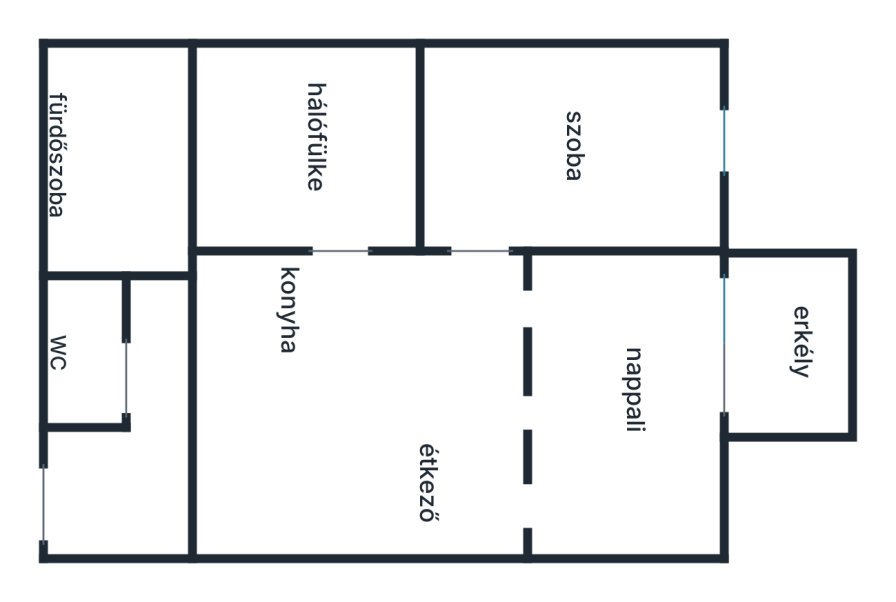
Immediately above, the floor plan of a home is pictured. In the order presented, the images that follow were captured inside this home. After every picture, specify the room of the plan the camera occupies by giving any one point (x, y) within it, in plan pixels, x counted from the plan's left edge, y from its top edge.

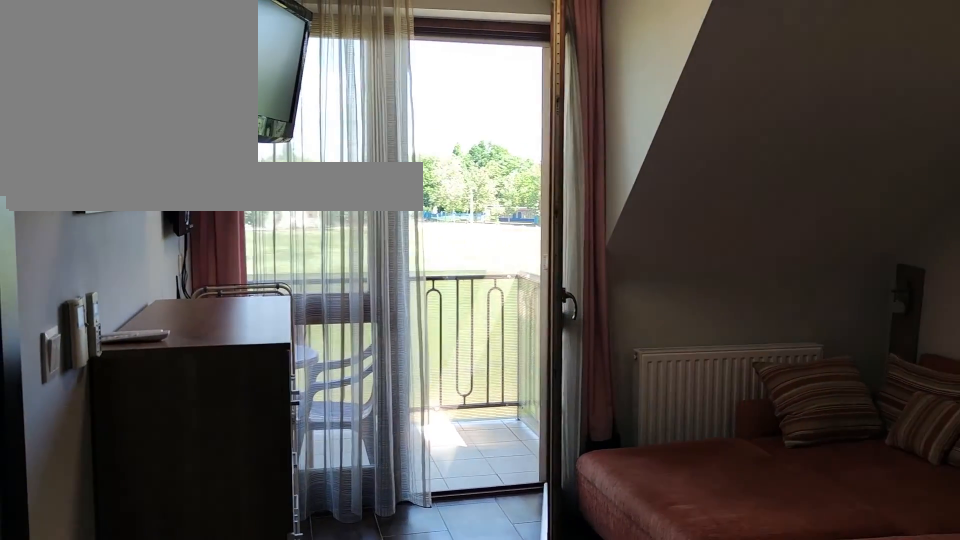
(638, 416)
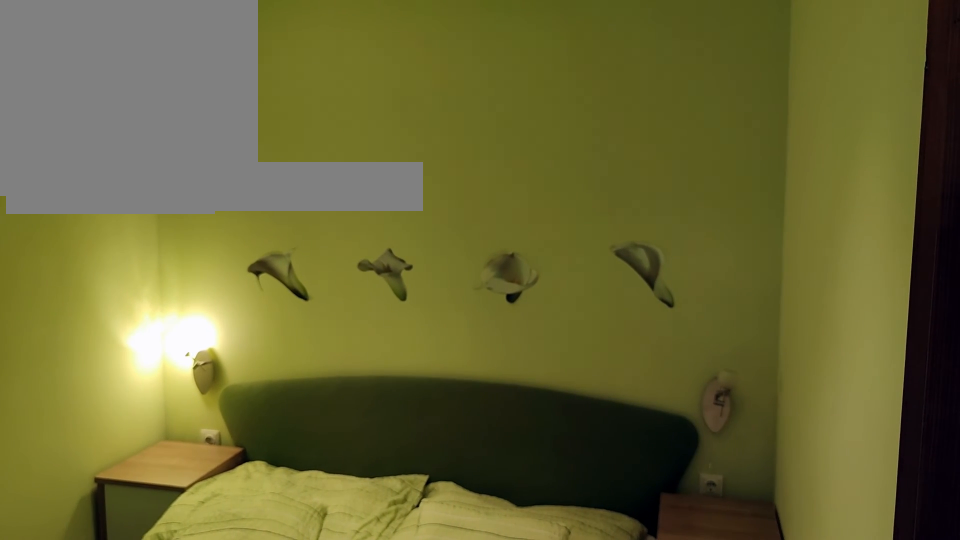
(293, 134)
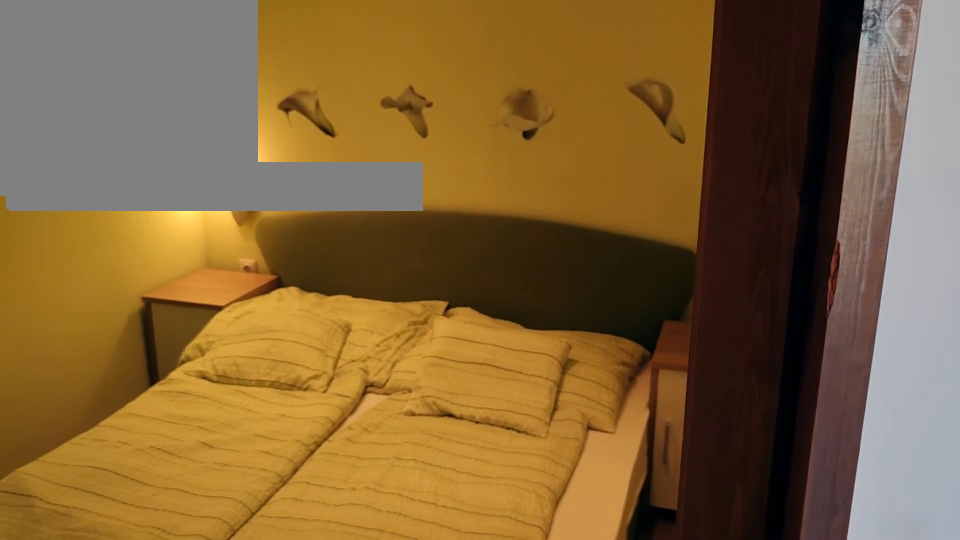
(294, 134)
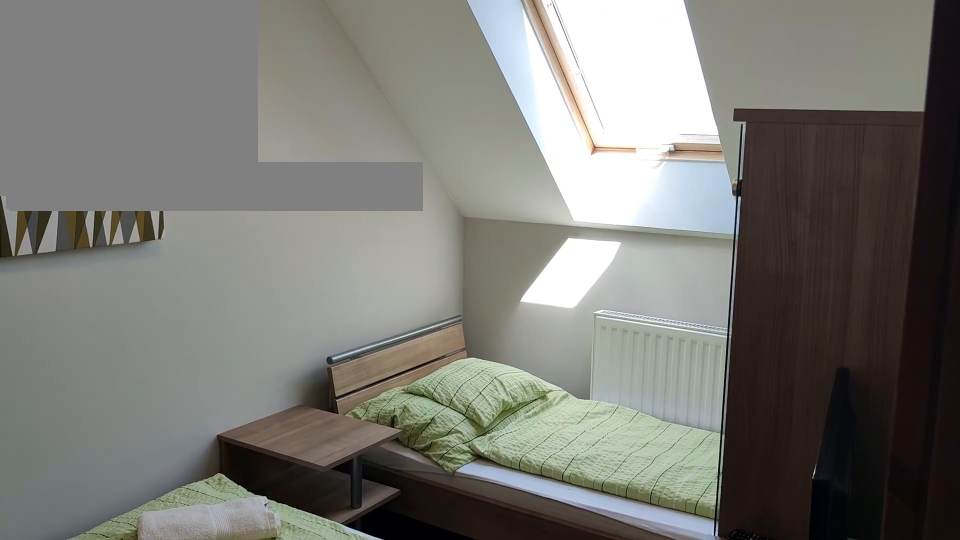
(574, 133)
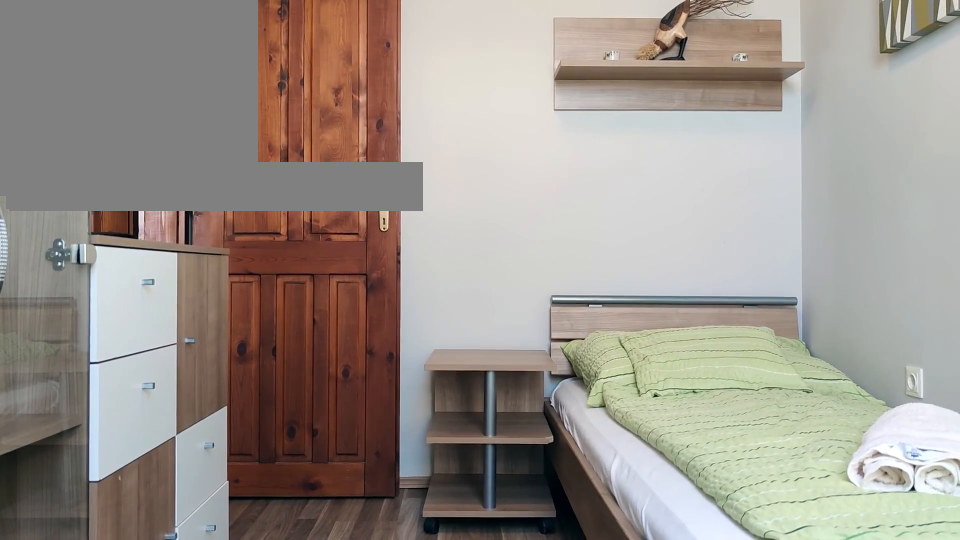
(574, 133)
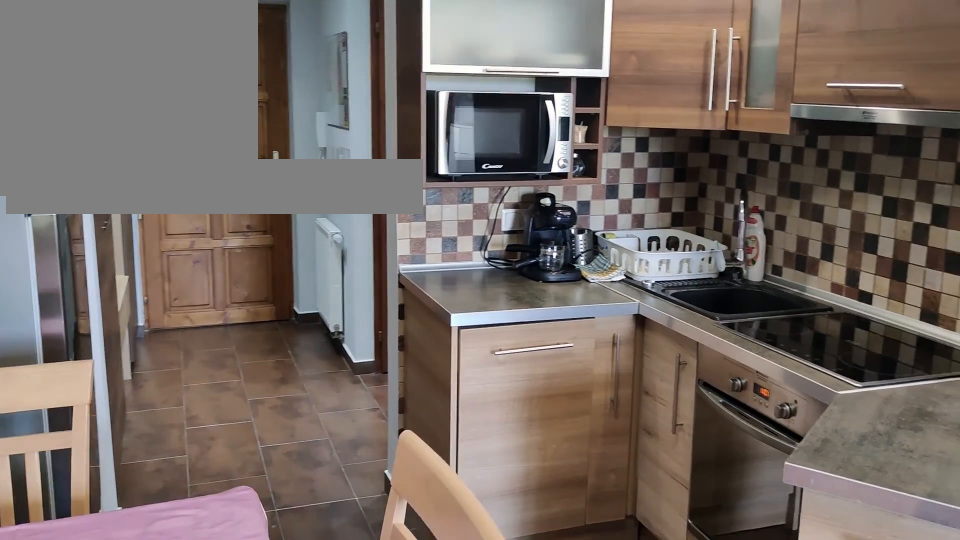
(351, 417)
